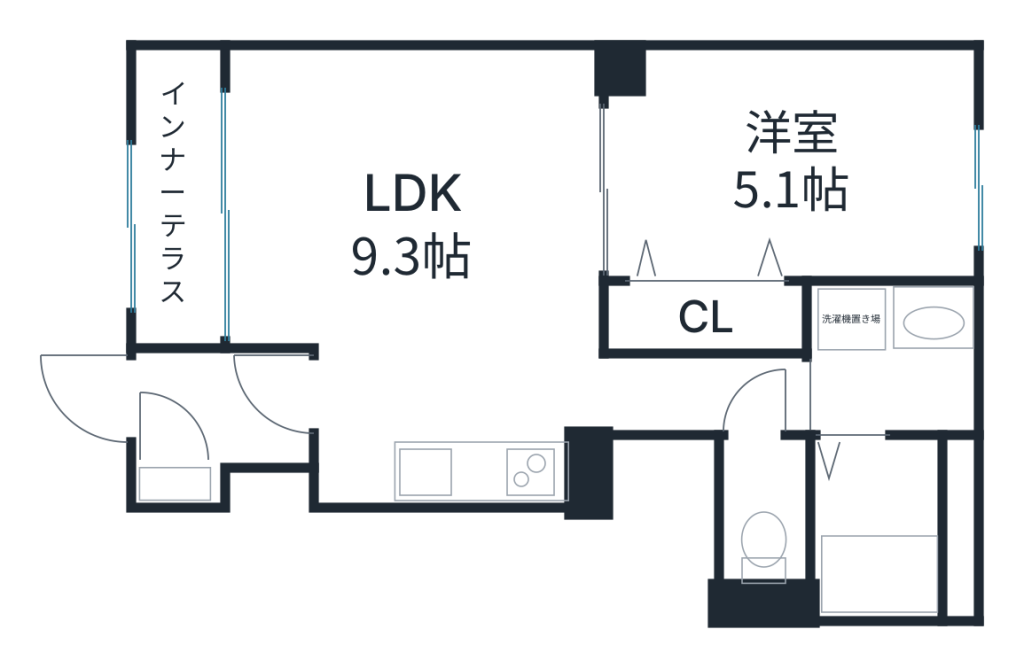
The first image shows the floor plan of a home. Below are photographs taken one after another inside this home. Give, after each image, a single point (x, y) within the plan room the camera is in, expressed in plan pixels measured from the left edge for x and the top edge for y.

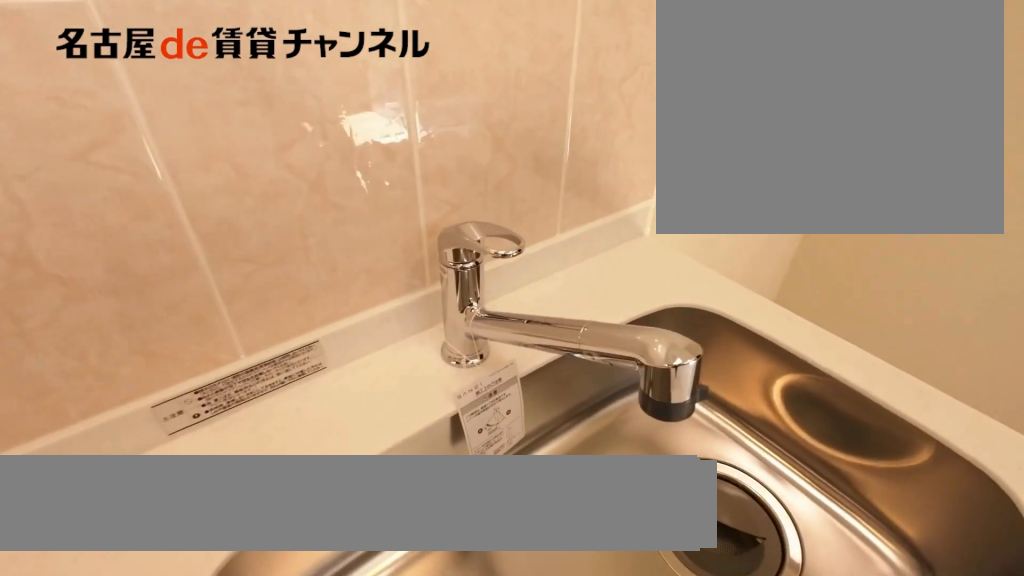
(496, 470)
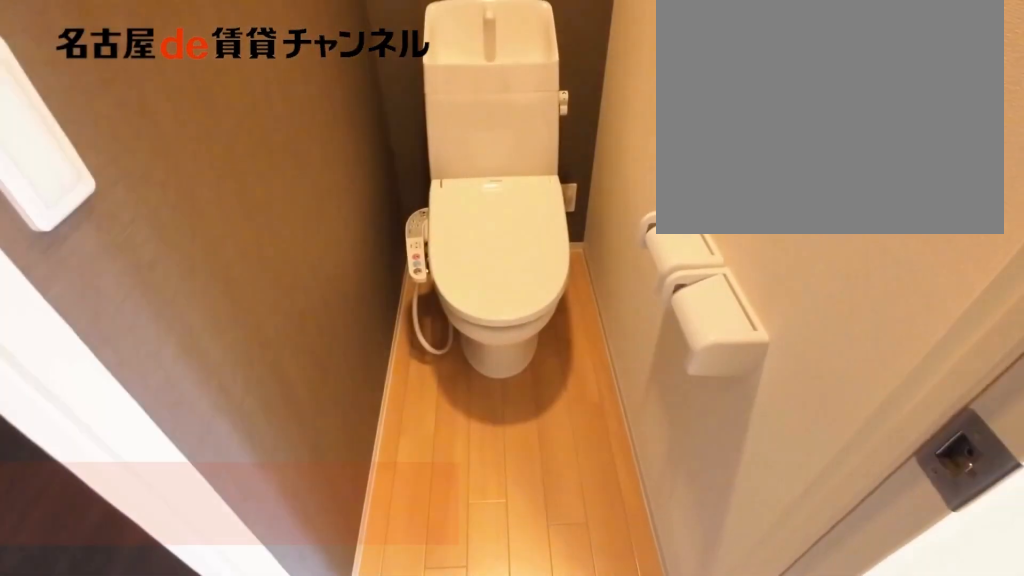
(762, 513)
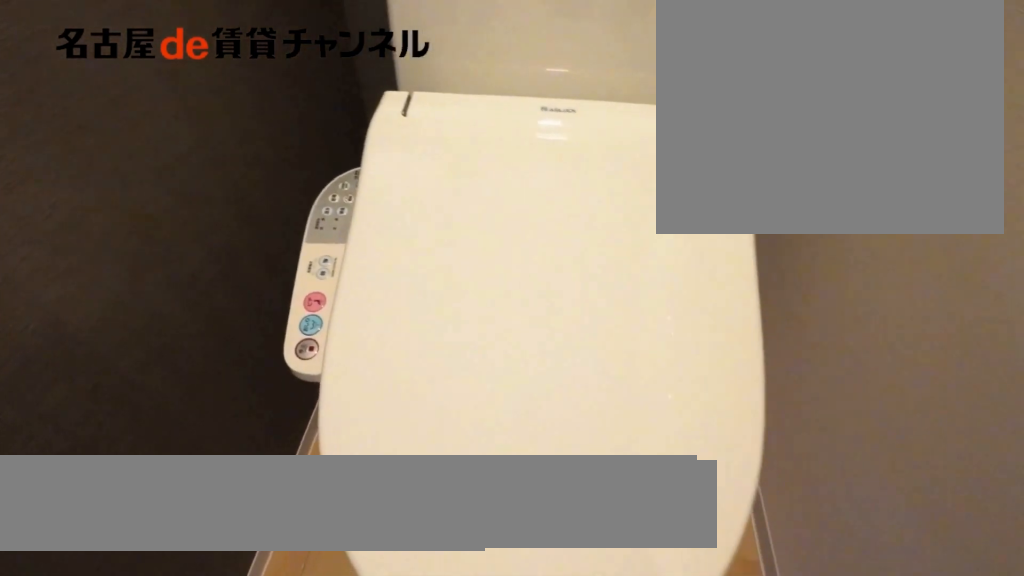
(762, 513)
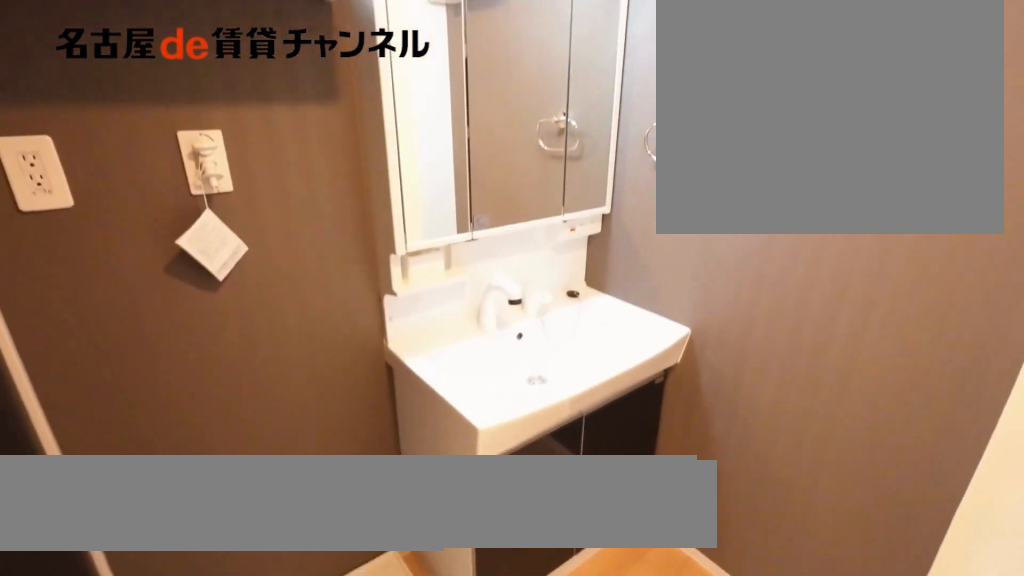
(890, 356)
